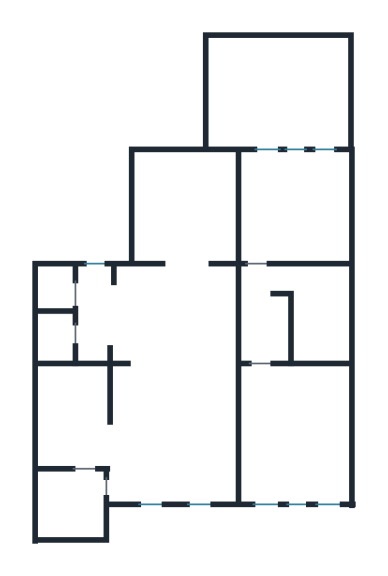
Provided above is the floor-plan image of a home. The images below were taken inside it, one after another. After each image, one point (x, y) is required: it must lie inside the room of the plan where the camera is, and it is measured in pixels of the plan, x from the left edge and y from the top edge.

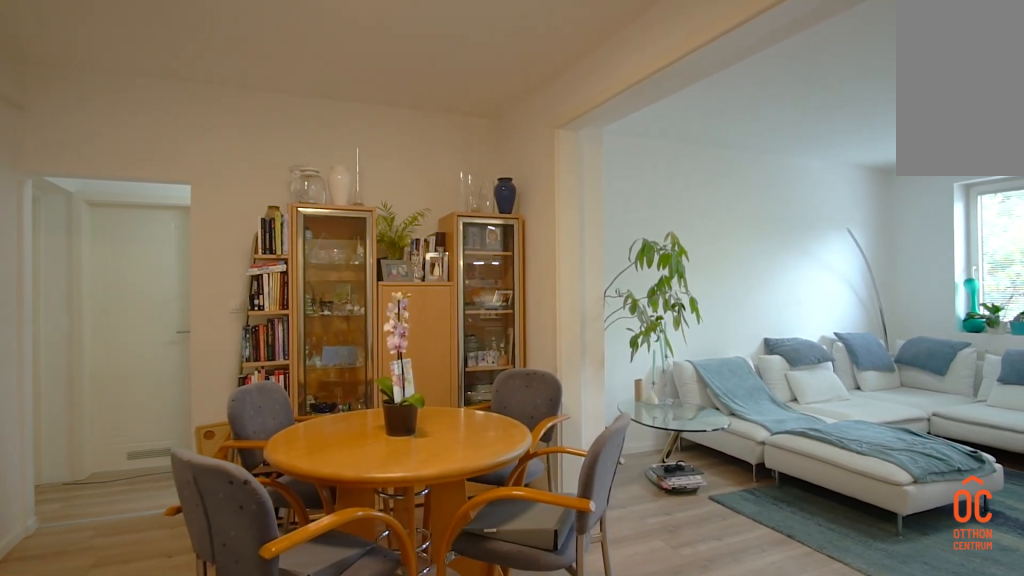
(190, 387)
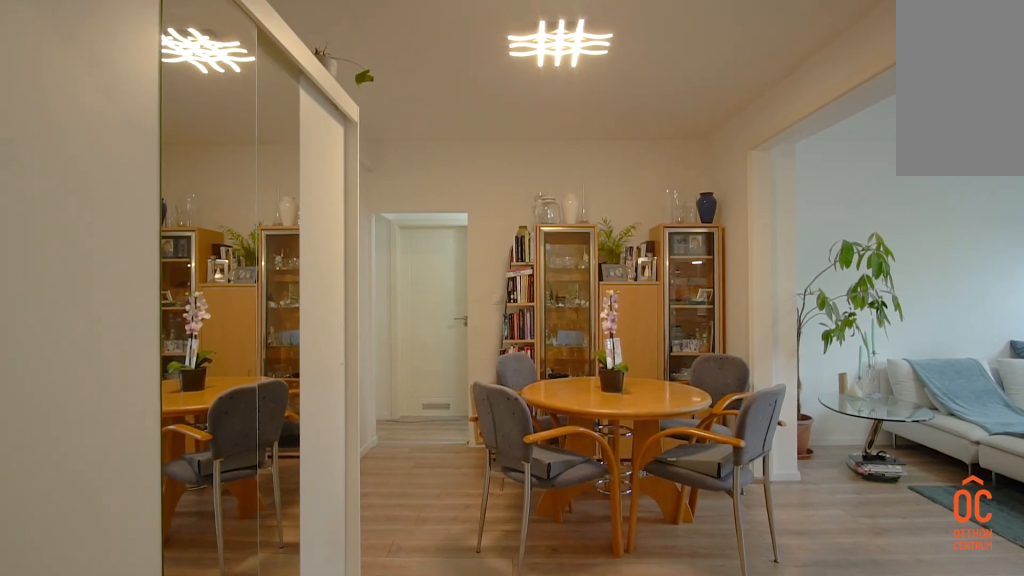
(190, 387)
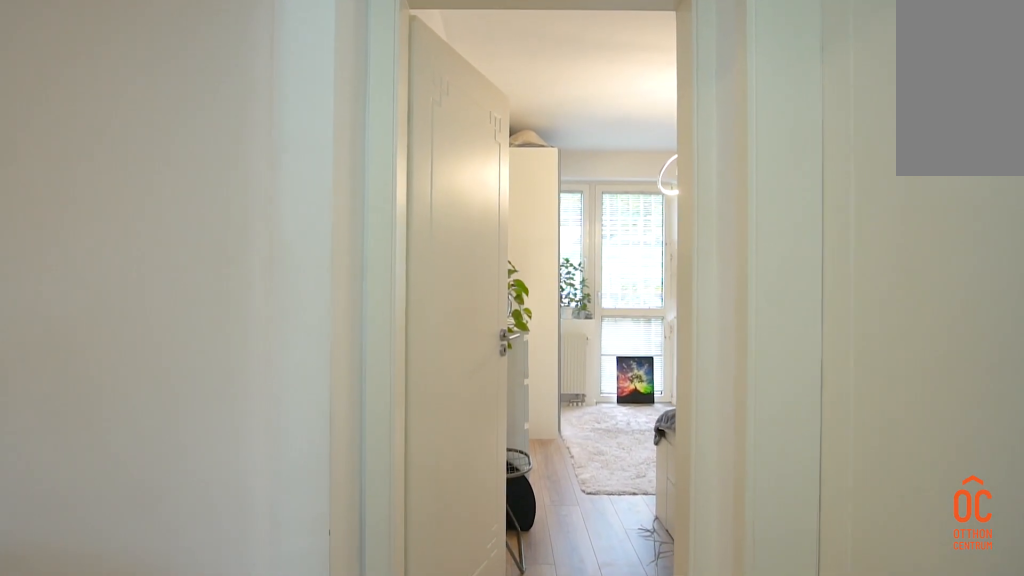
(255, 323)
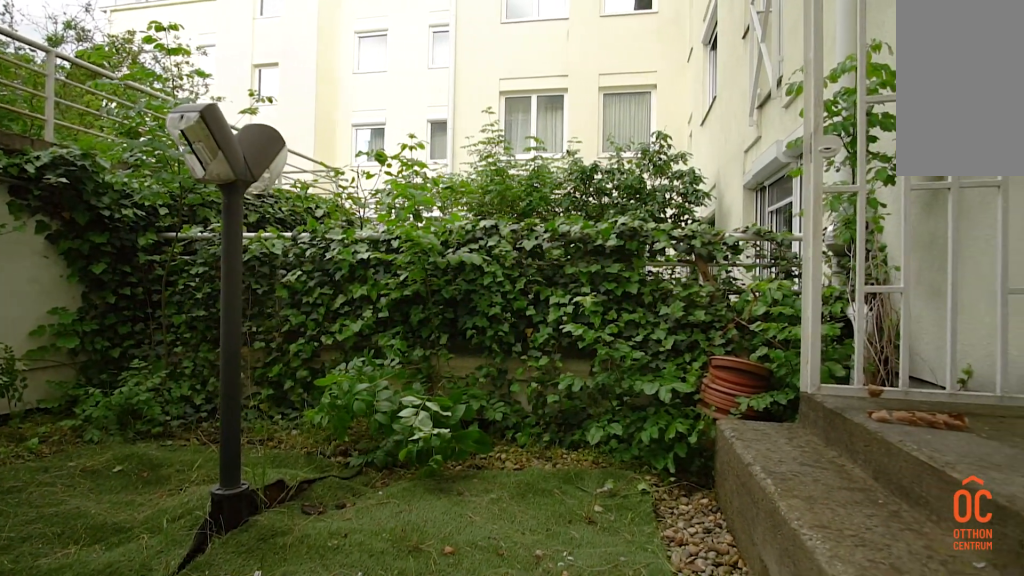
(284, 89)
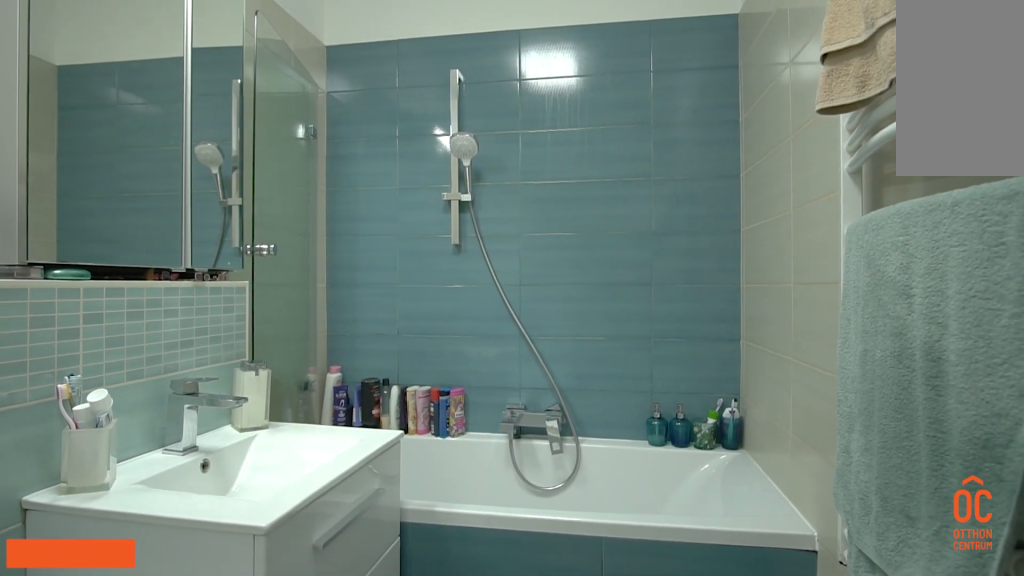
(326, 312)
